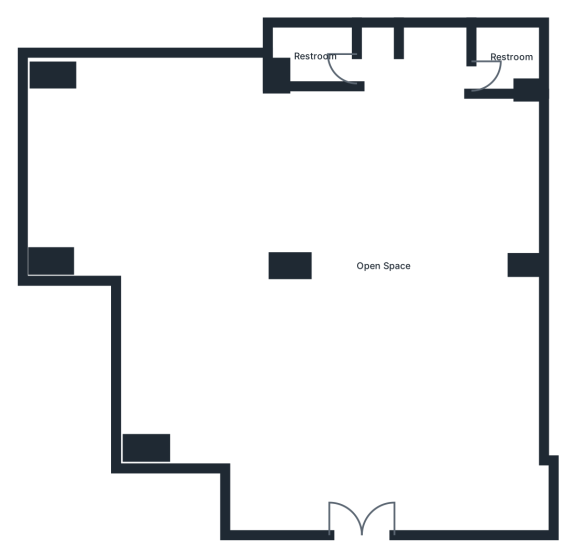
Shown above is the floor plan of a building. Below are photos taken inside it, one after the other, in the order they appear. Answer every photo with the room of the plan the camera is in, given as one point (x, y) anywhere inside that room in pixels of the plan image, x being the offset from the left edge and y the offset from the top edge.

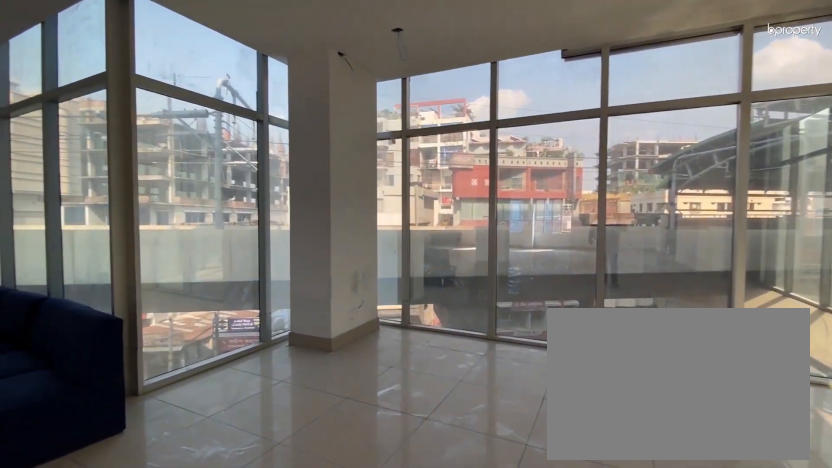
(161, 171)
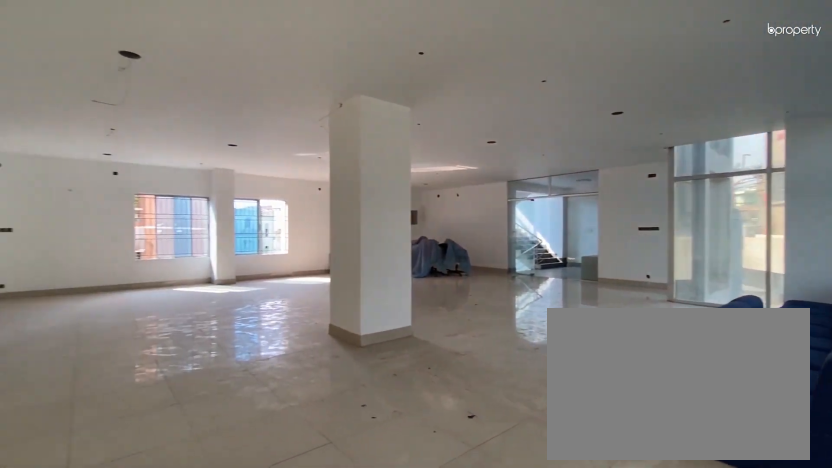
(382, 267)
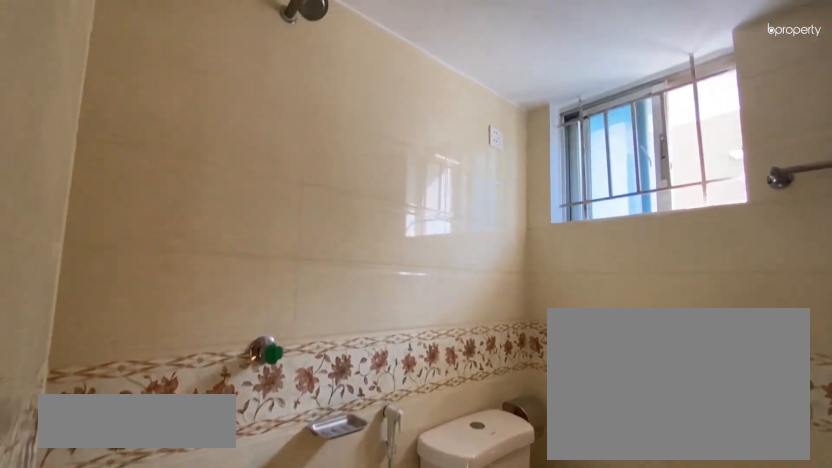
(510, 58)
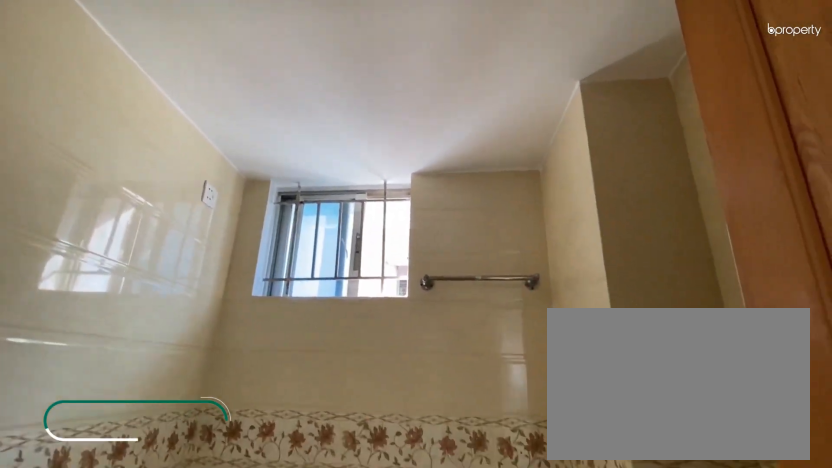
(510, 58)
